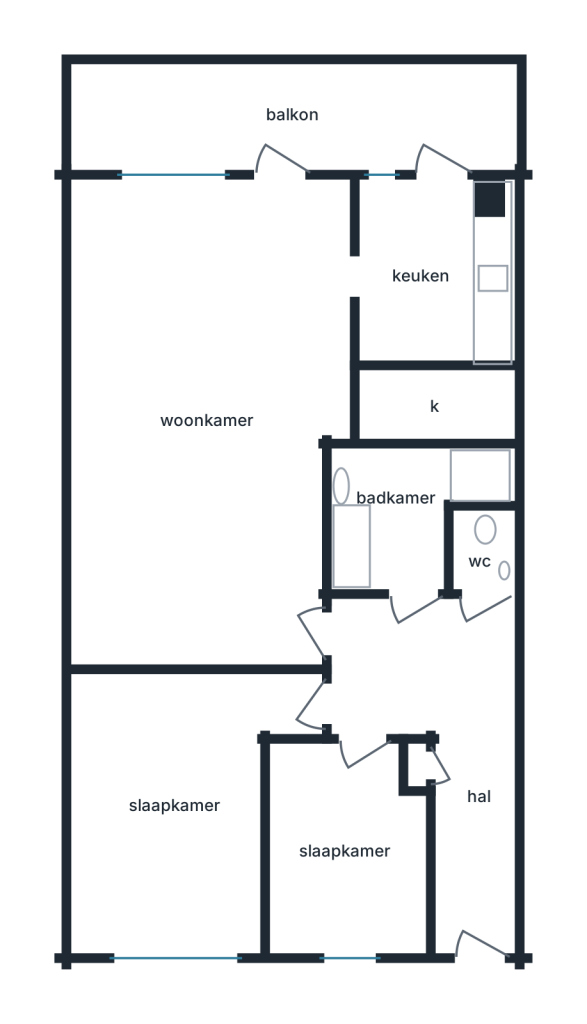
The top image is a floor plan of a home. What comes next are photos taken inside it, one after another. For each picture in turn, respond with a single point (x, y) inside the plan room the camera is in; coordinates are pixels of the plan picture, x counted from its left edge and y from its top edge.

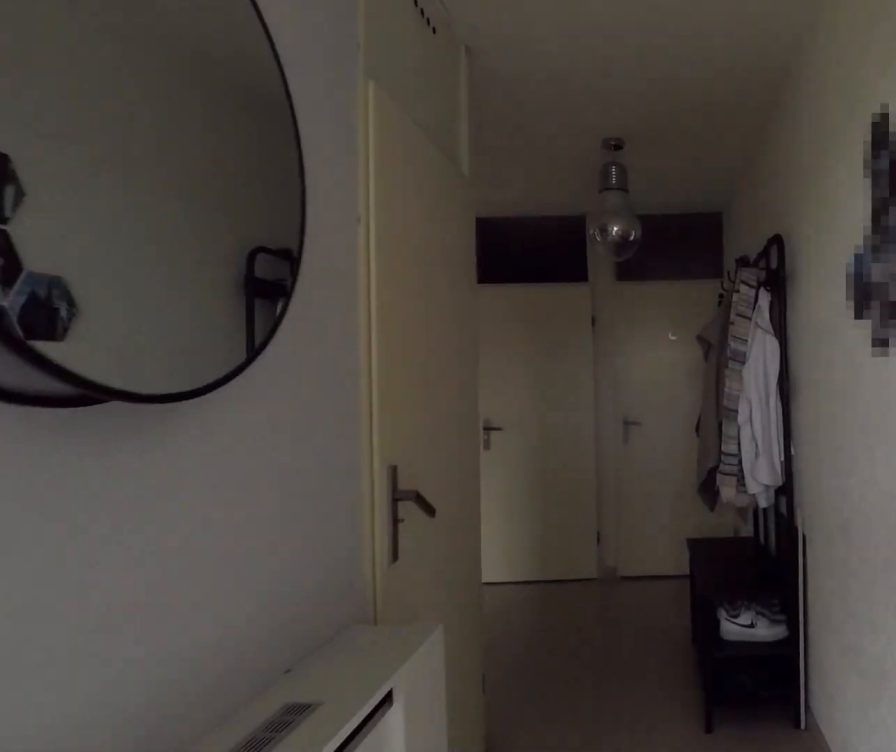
(440, 735)
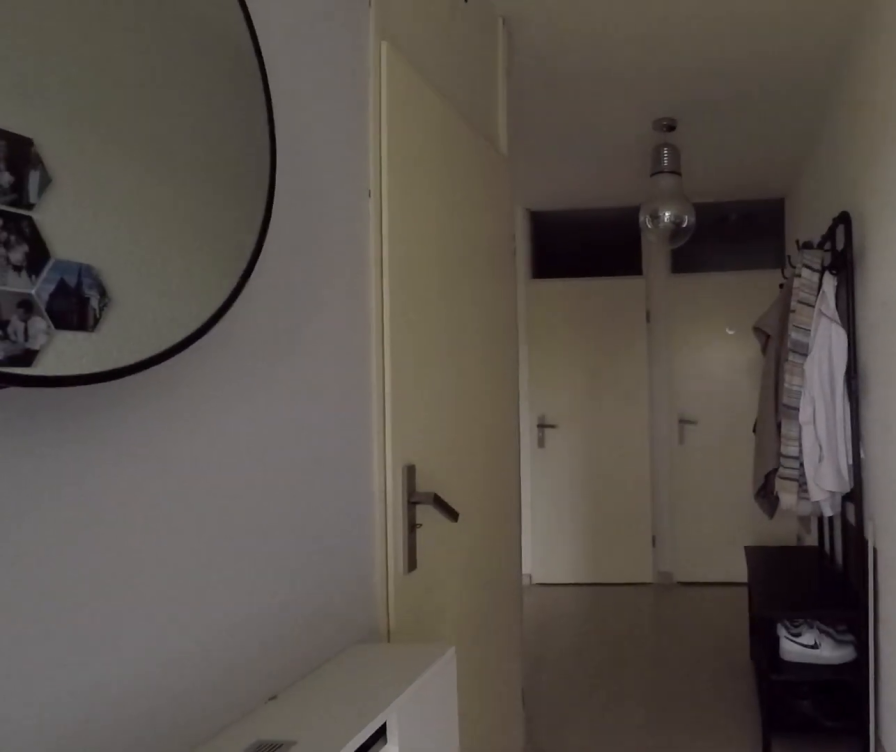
(440, 735)
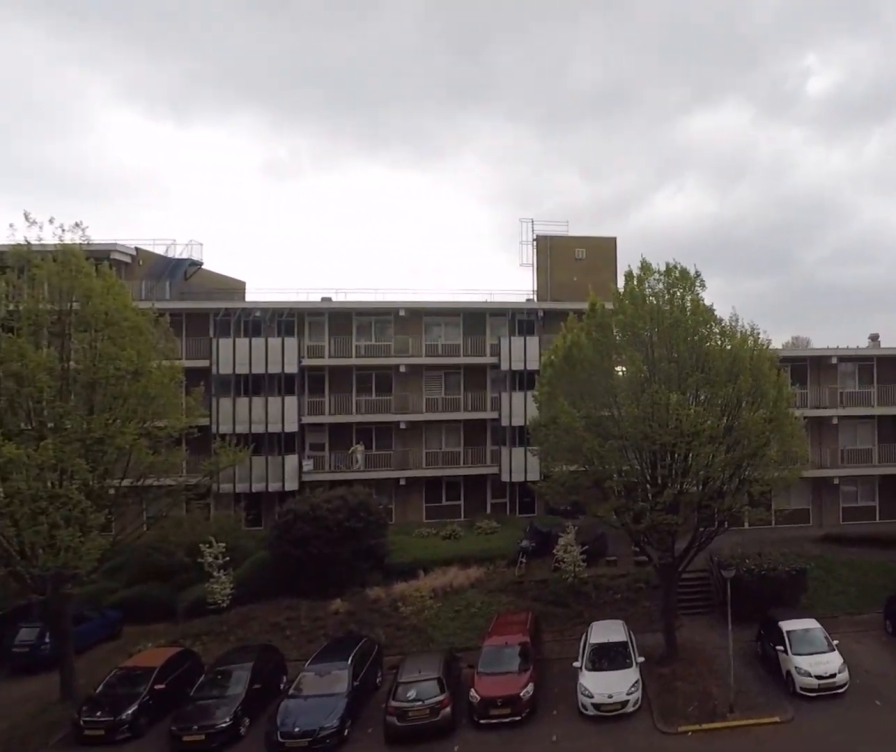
(293, 115)
